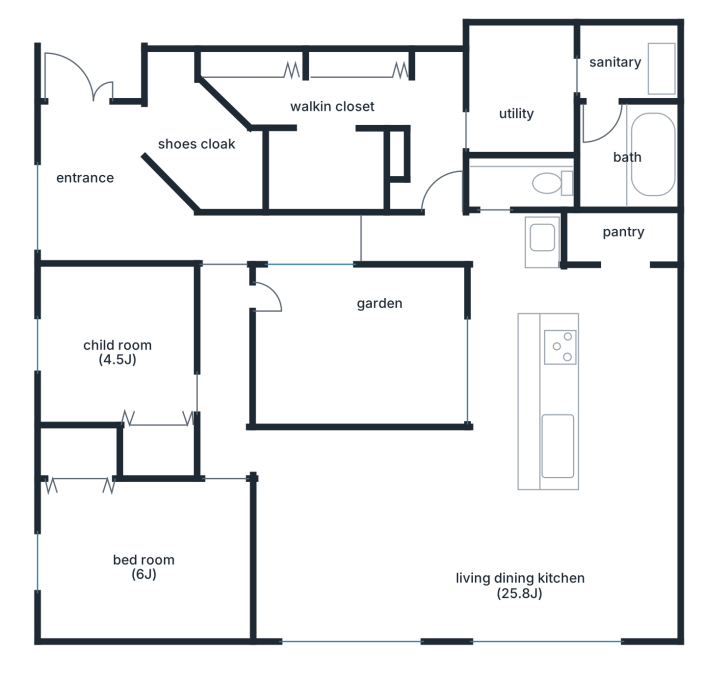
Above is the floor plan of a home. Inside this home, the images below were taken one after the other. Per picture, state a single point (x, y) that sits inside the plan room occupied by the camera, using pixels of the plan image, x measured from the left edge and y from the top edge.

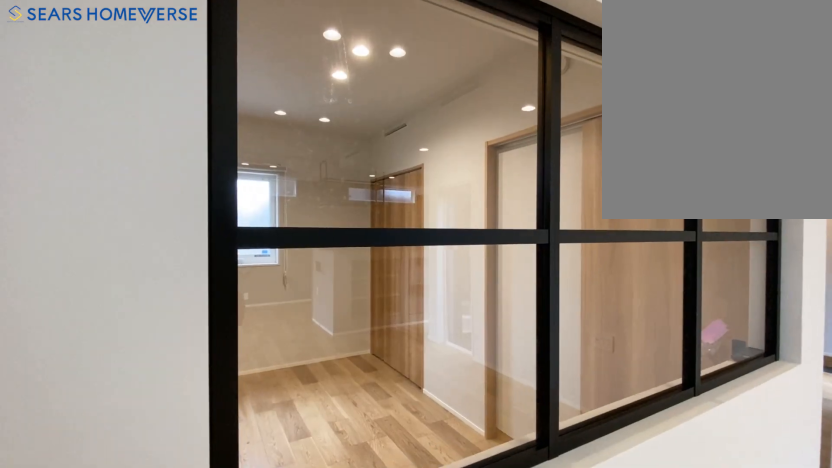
(417, 518)
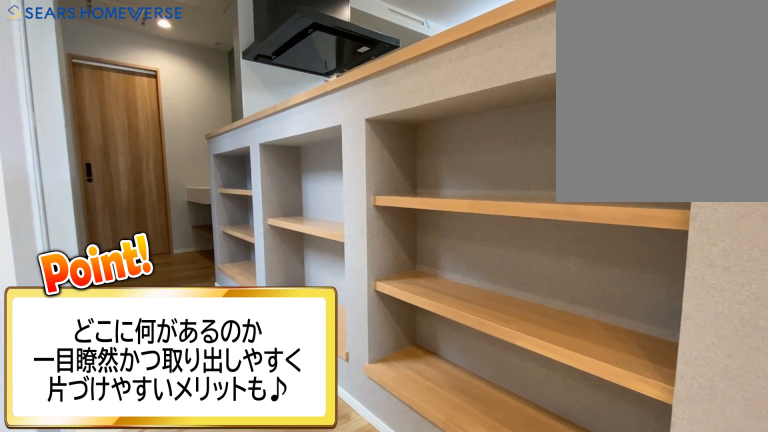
(620, 401)
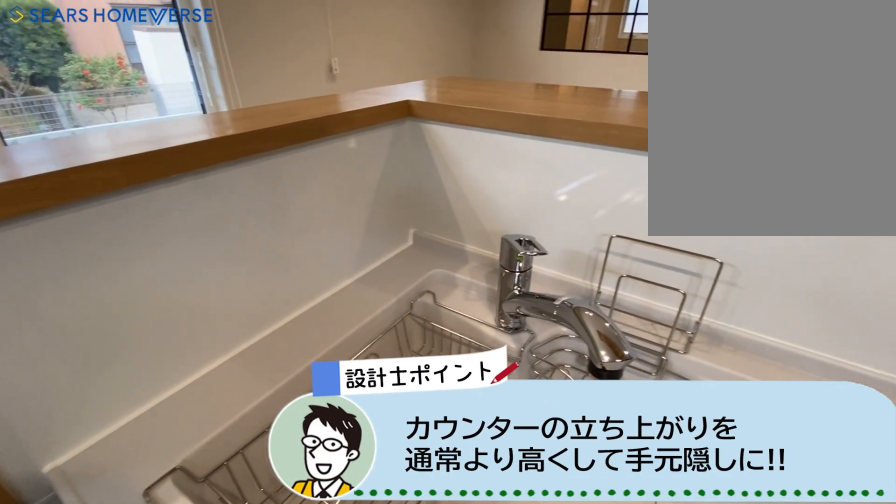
(620, 401)
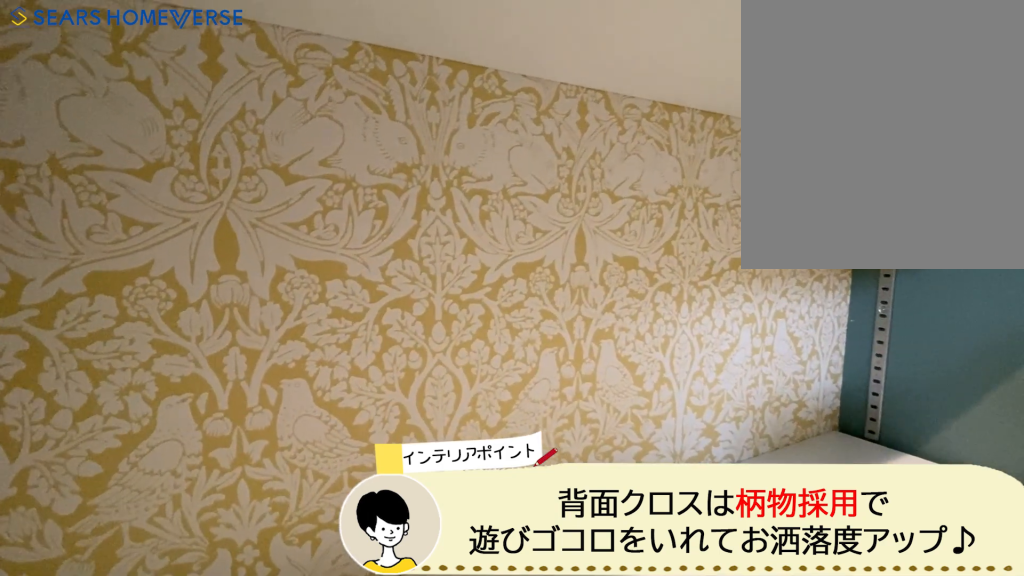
(627, 240)
